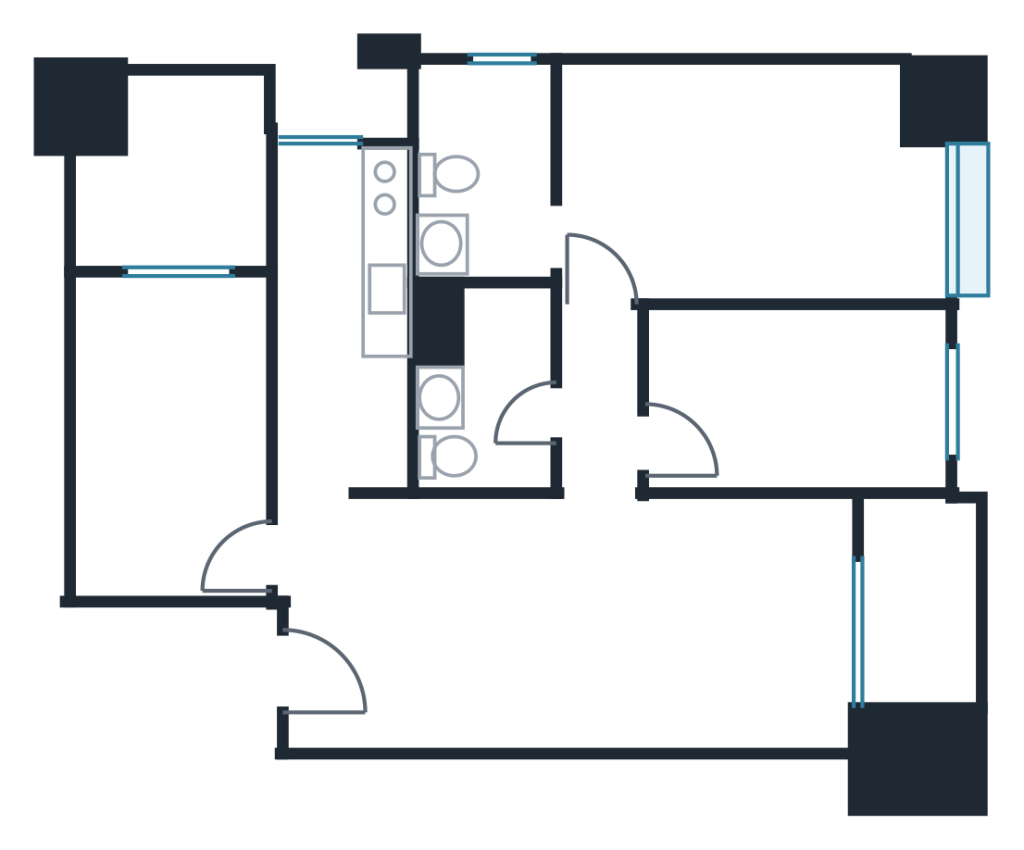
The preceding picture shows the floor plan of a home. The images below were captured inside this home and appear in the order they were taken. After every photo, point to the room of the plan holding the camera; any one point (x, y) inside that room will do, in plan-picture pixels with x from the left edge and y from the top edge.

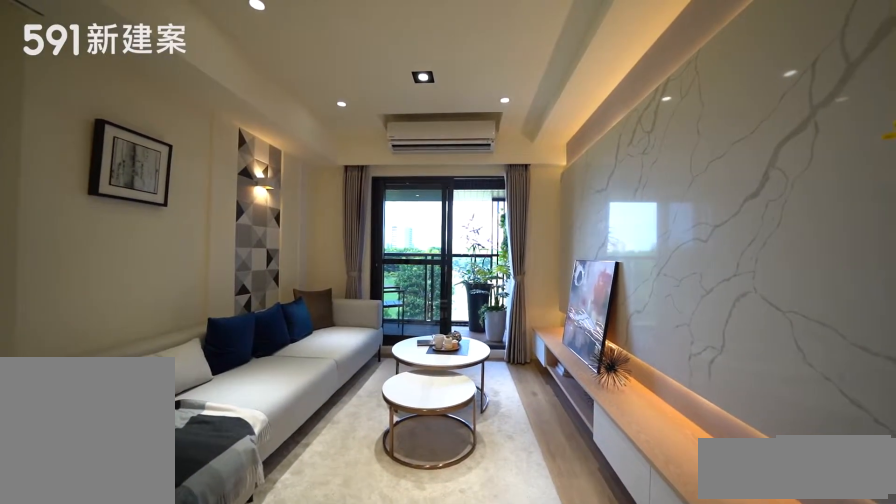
(720, 626)
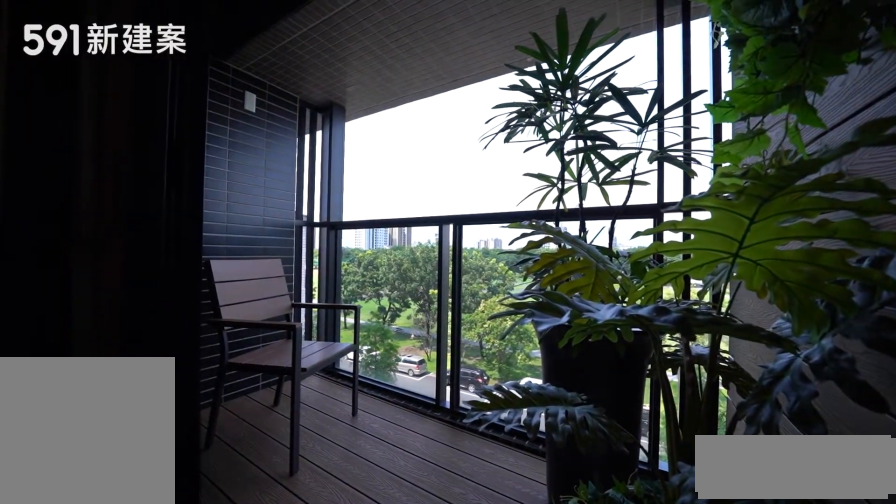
(924, 597)
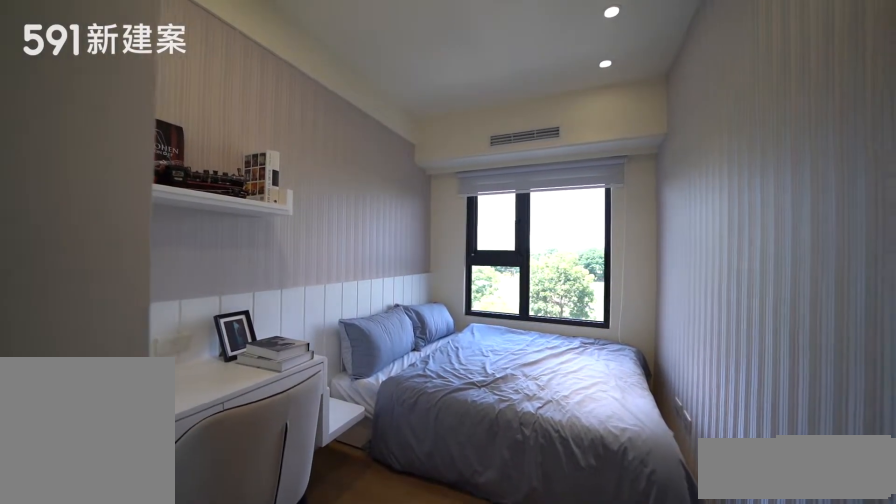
(805, 394)
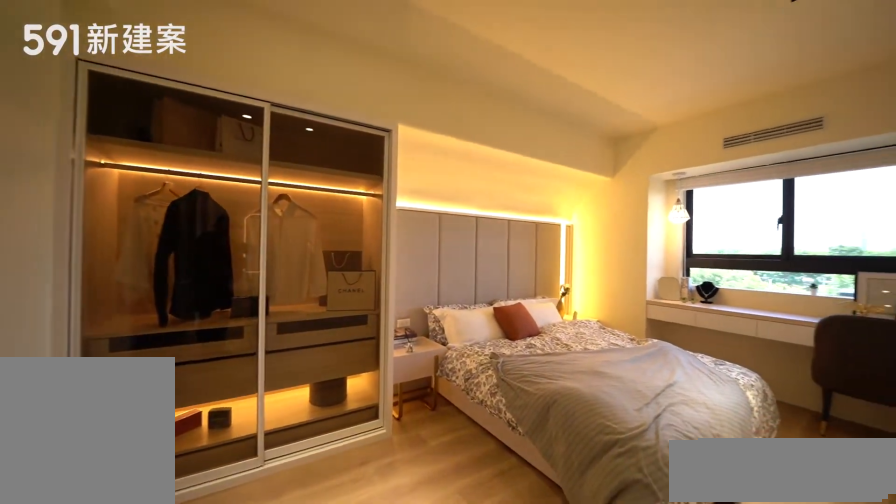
(766, 183)
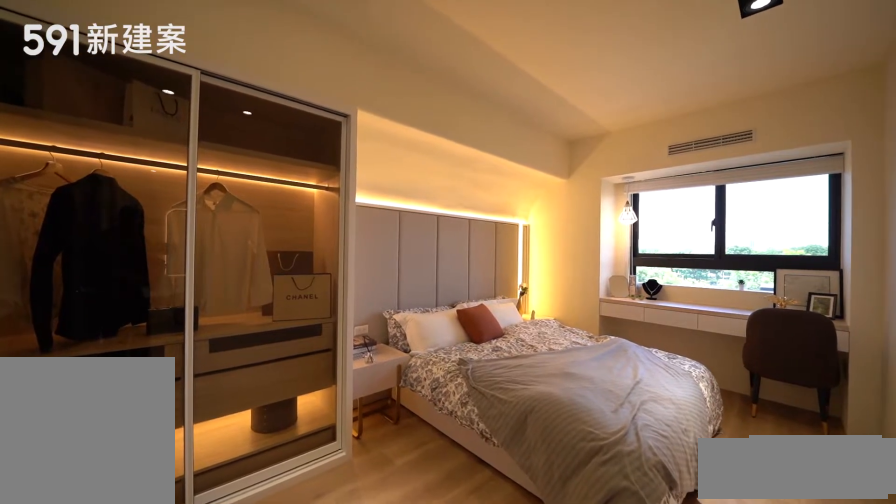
(766, 183)
